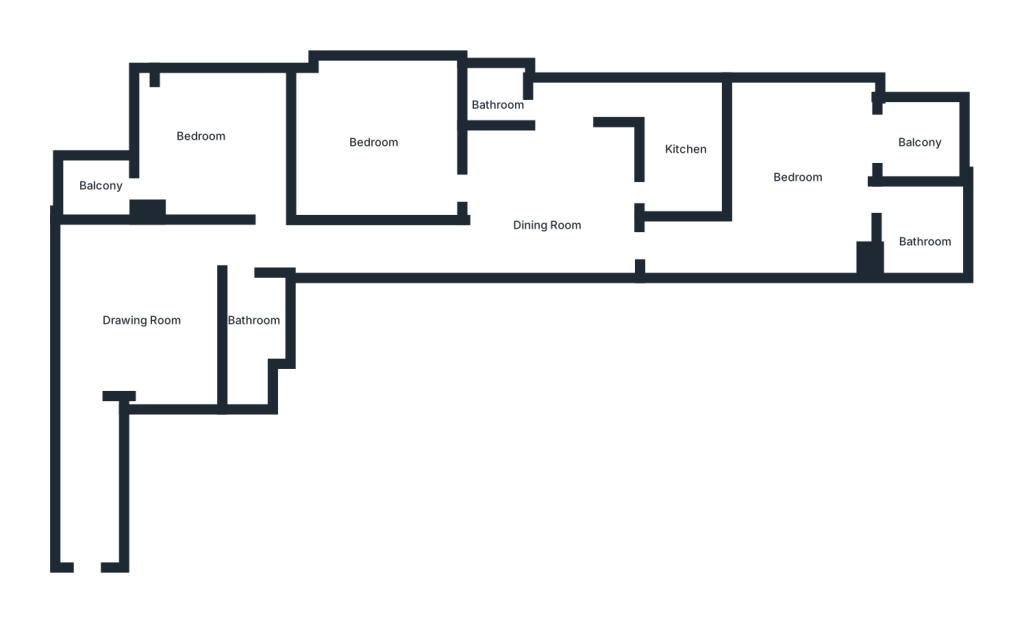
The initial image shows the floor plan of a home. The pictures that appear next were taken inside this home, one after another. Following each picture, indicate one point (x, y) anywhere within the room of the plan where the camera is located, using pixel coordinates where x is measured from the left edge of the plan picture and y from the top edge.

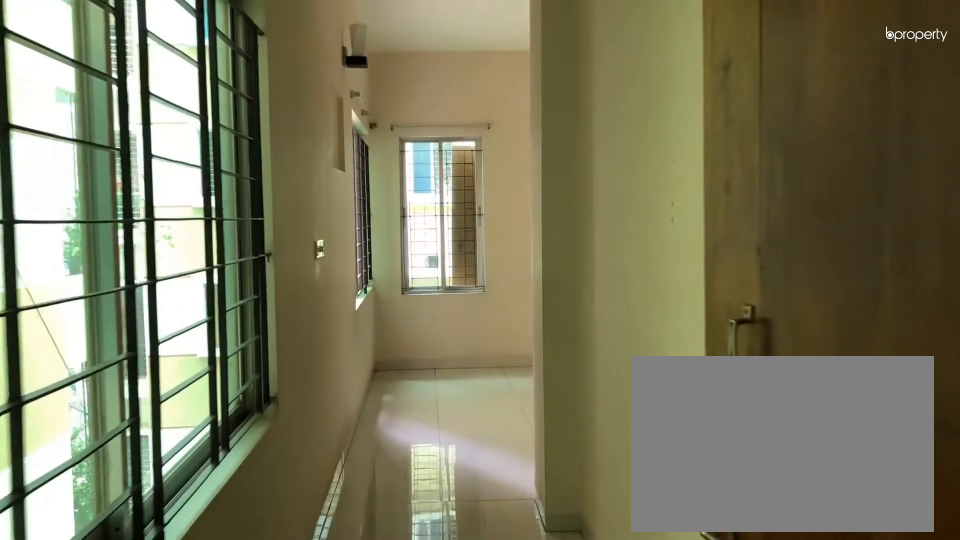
(88, 544)
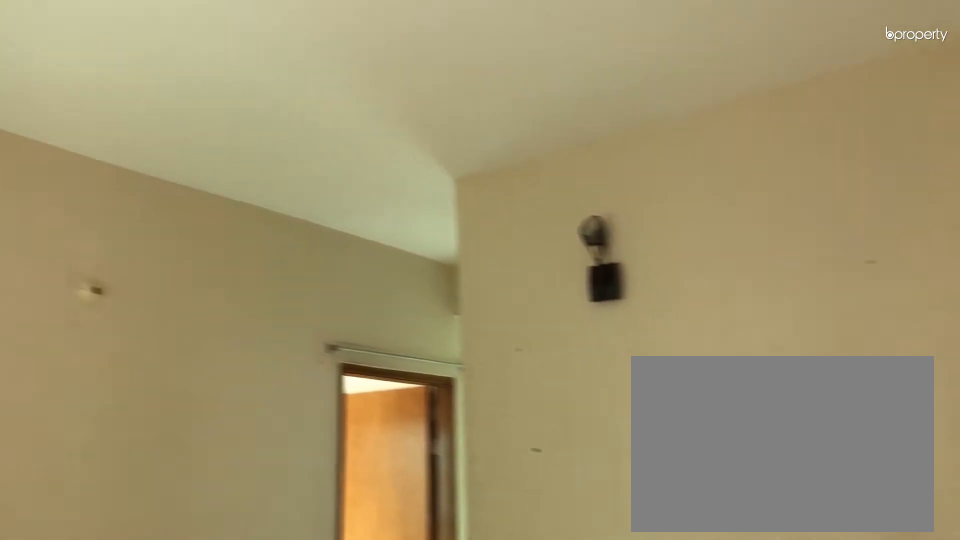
(146, 308)
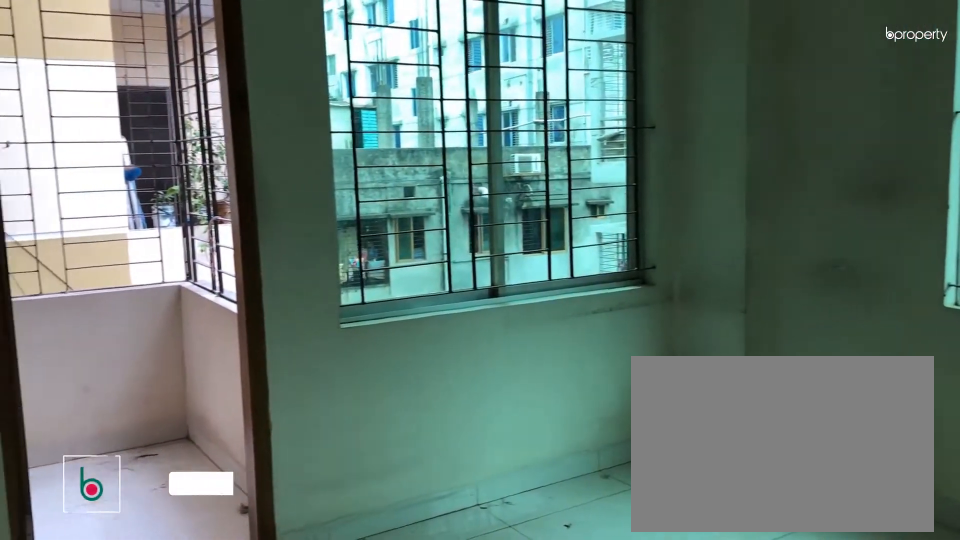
(201, 139)
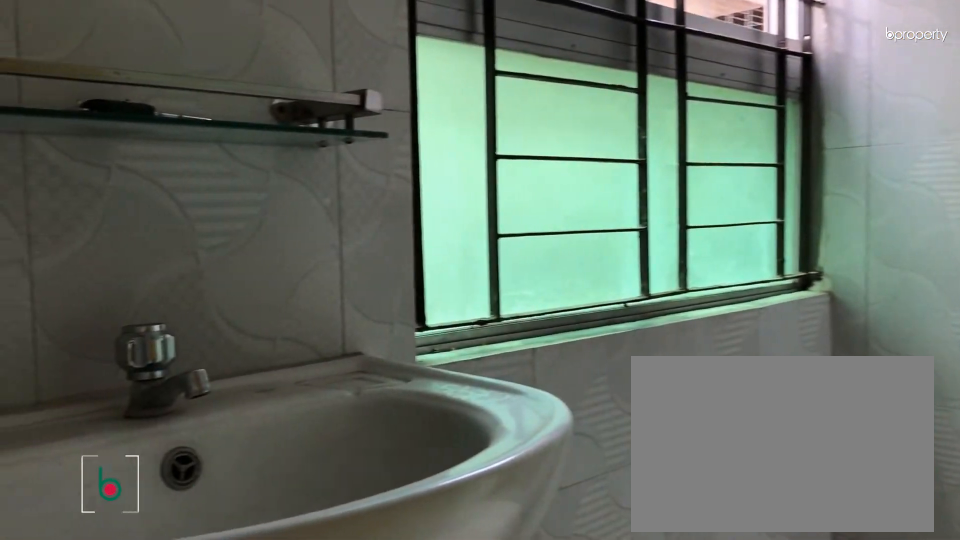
(248, 324)
